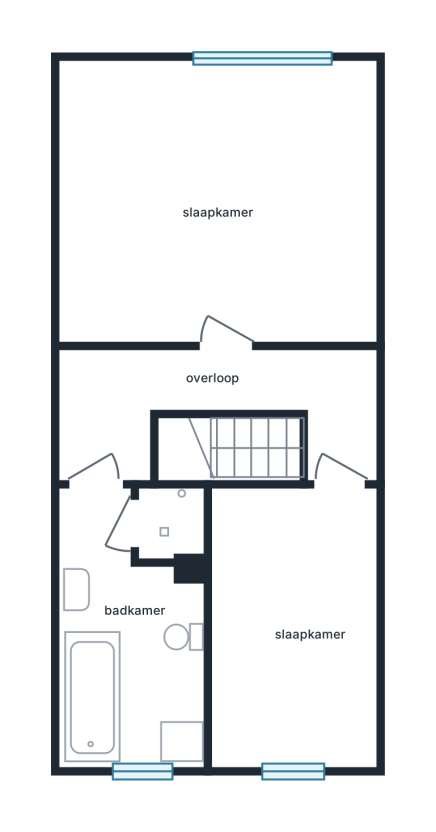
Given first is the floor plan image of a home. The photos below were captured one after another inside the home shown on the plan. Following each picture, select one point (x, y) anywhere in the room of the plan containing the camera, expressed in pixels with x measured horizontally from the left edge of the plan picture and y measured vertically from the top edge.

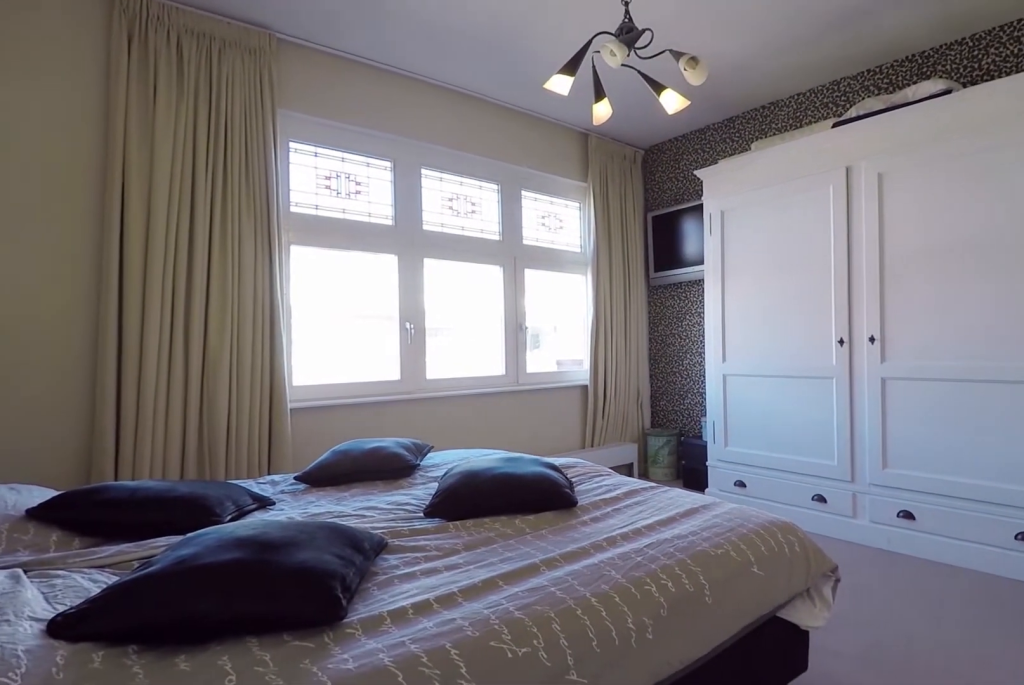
(199, 203)
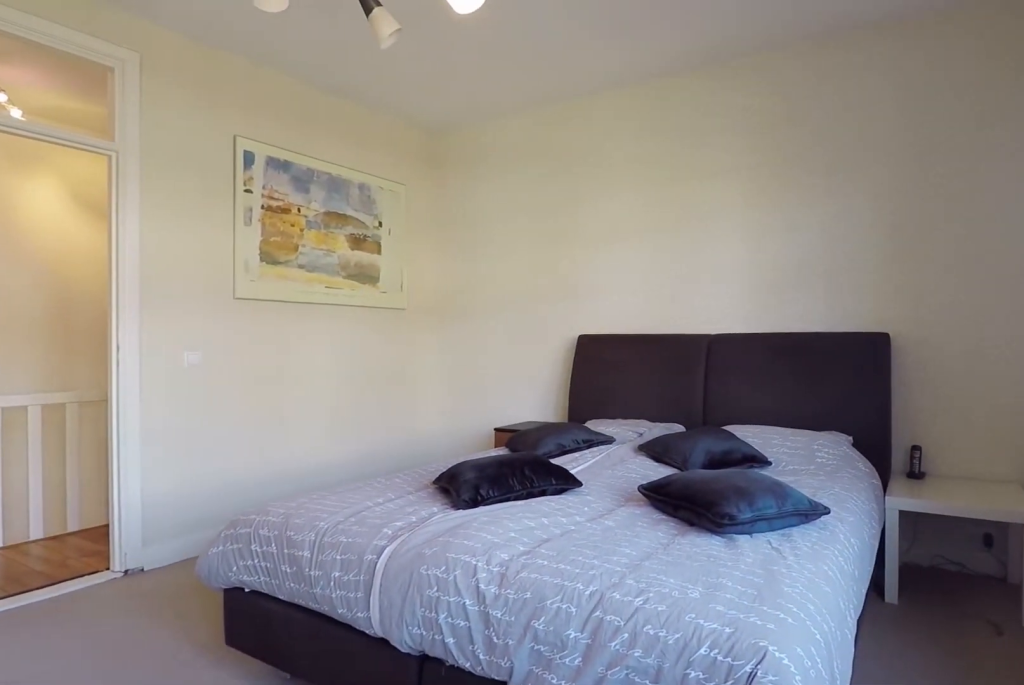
(199, 203)
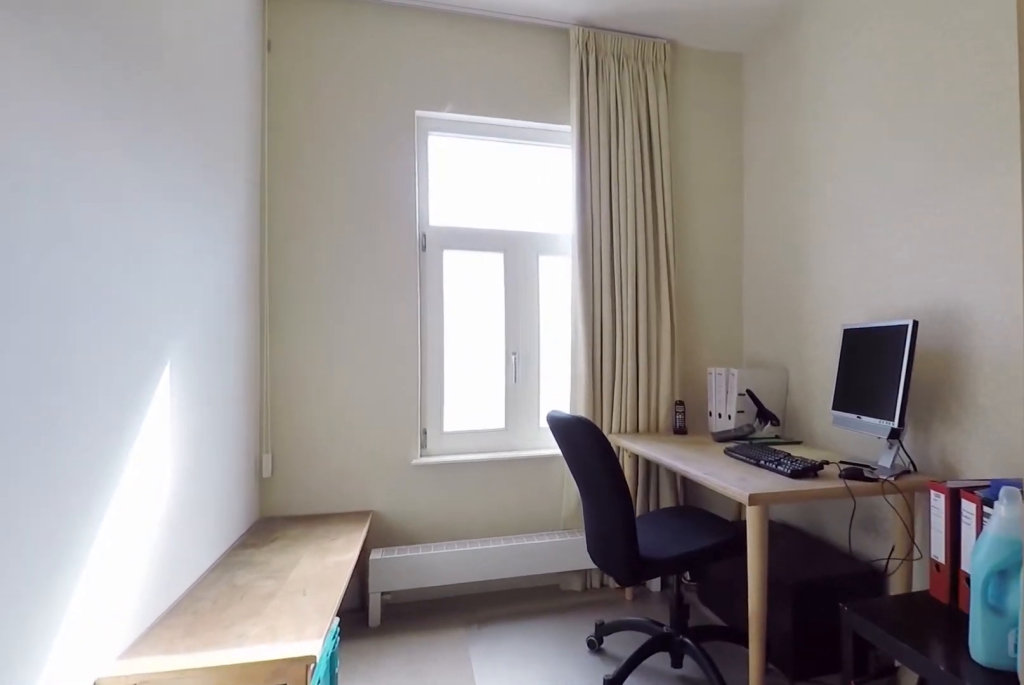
(293, 624)
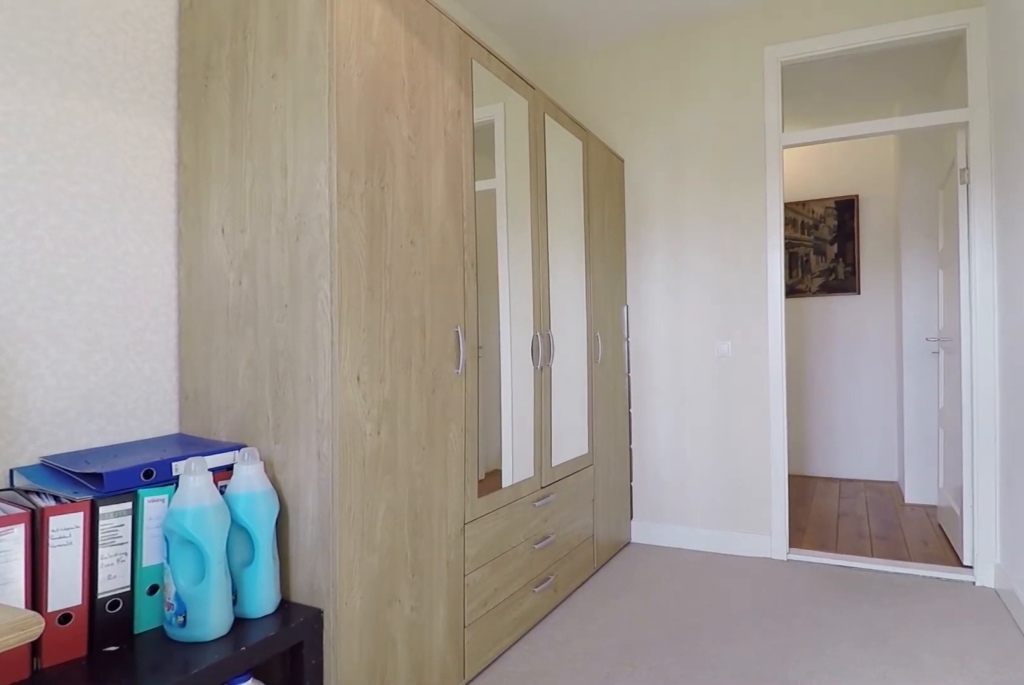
(293, 624)
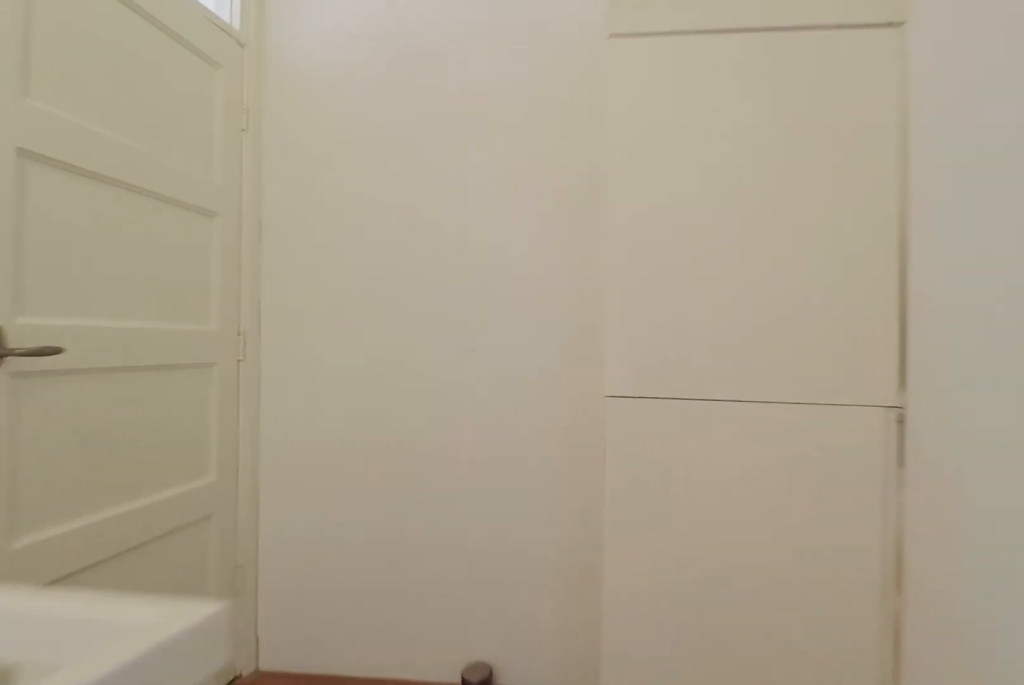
(212, 402)
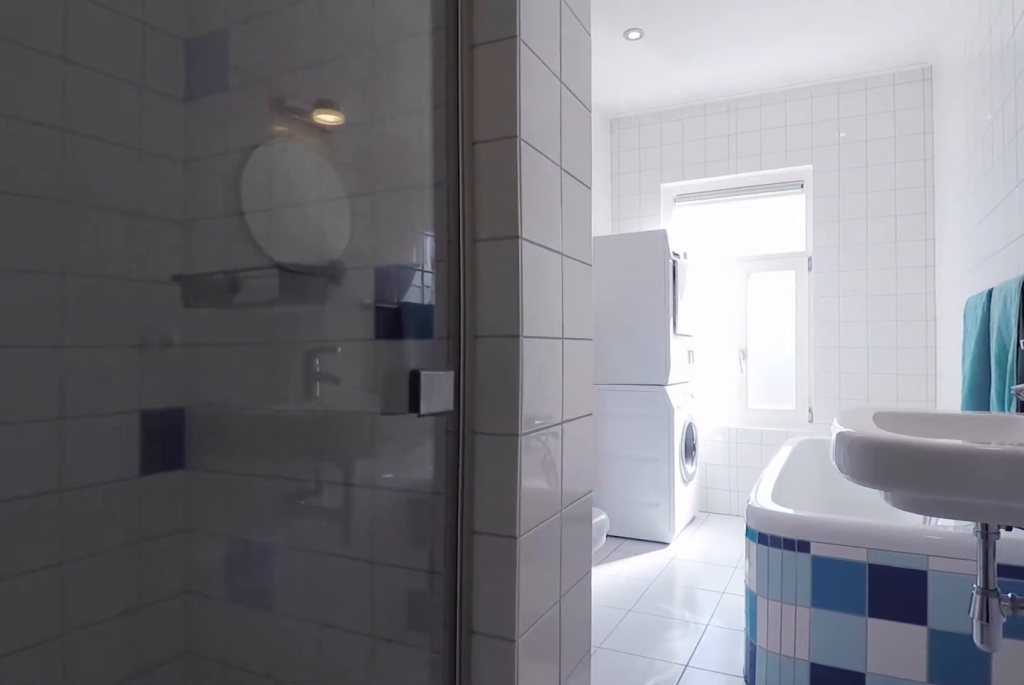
(112, 688)
